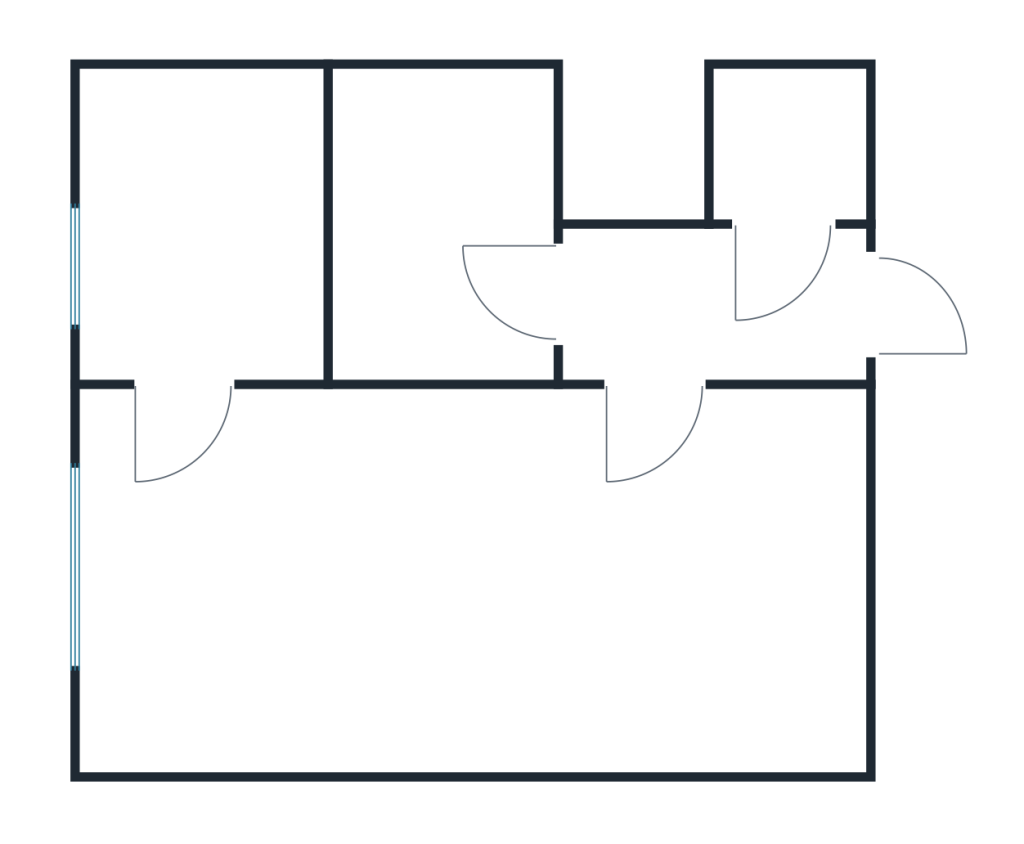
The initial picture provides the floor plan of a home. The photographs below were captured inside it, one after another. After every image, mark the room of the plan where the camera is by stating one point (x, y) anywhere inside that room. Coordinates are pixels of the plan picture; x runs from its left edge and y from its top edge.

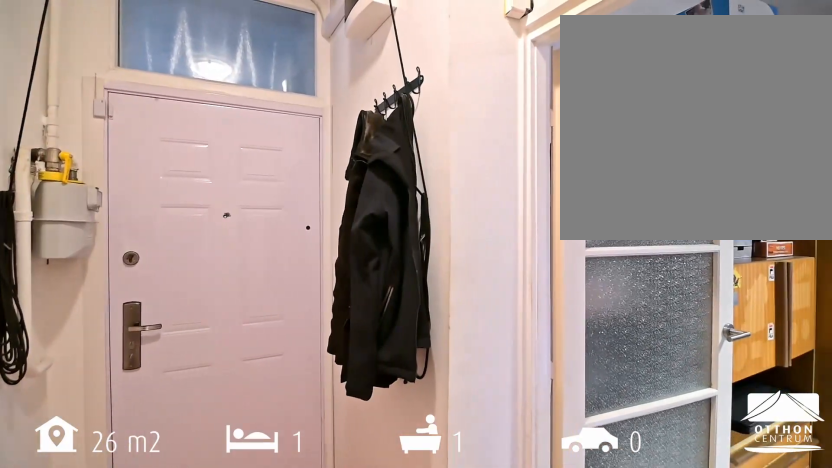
(707, 307)
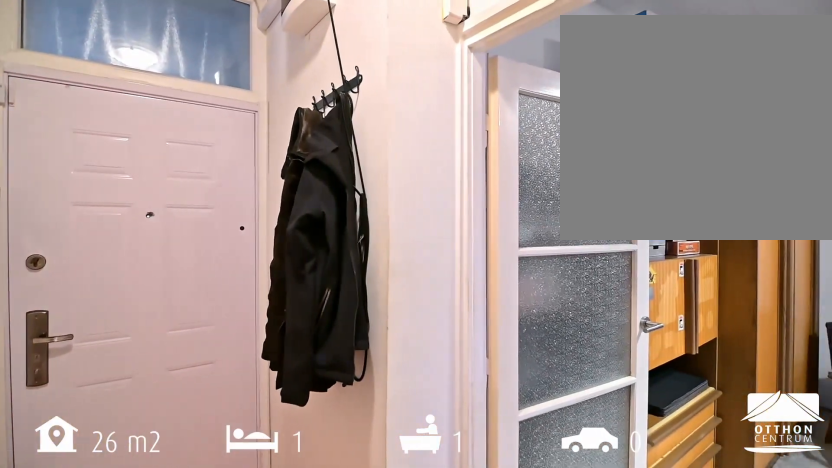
(707, 307)
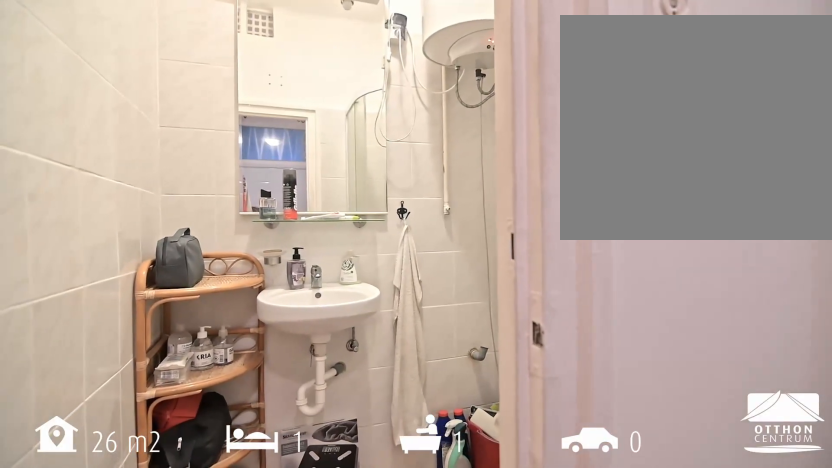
(441, 237)
